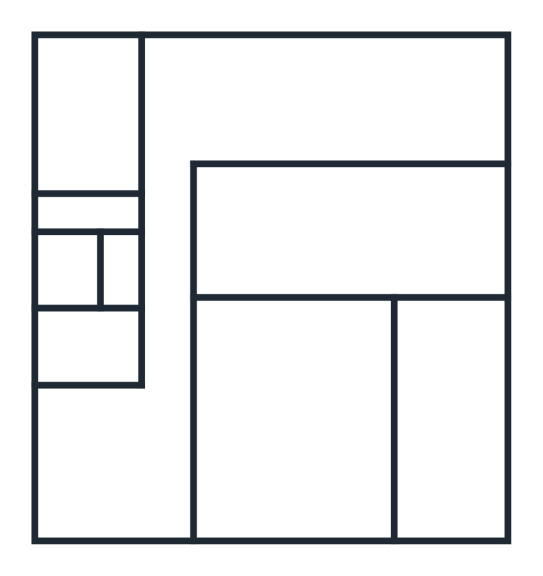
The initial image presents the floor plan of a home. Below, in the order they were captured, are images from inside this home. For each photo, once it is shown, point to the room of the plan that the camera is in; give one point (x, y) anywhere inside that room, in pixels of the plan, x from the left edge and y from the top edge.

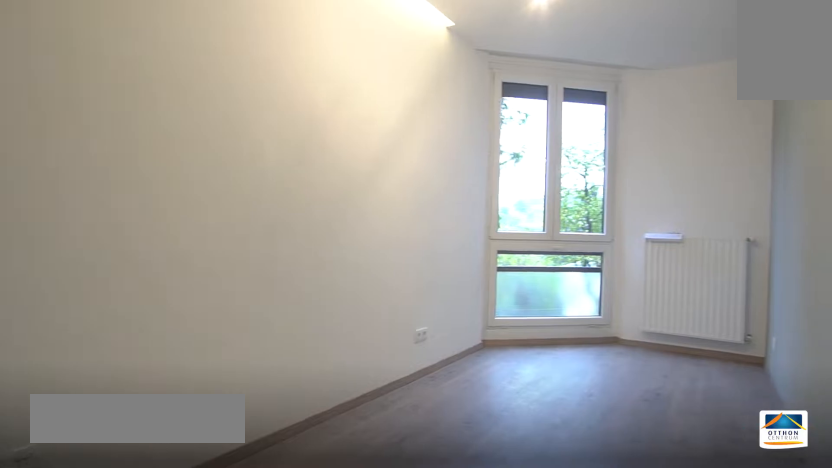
(329, 104)
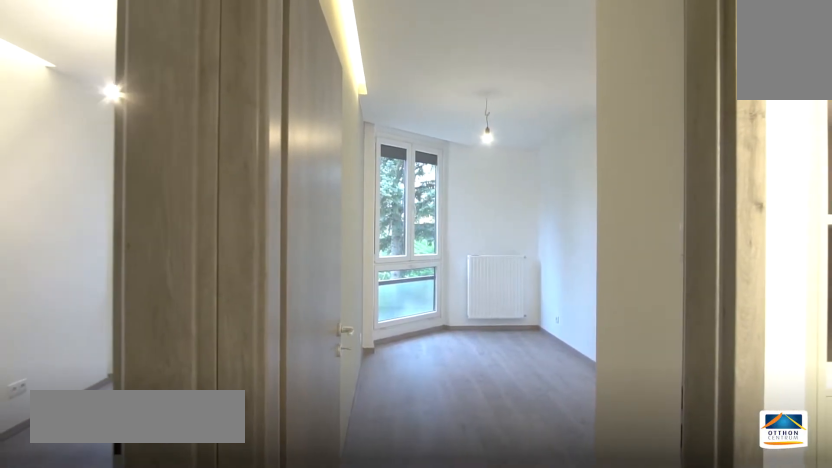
(335, 232)
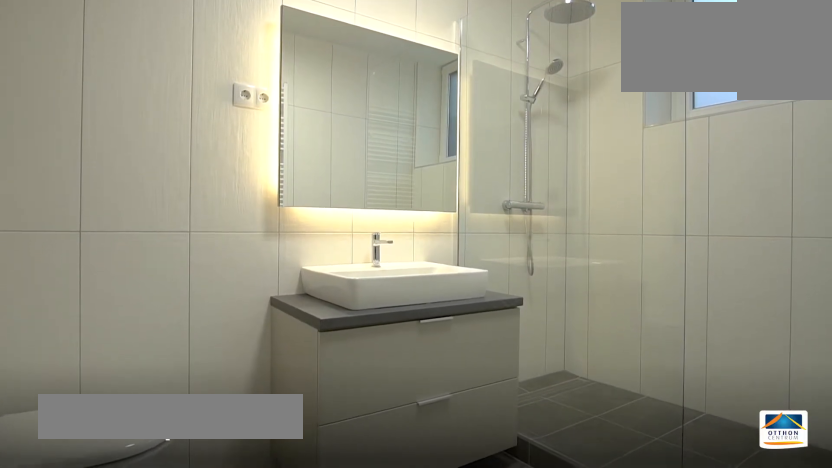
(88, 128)
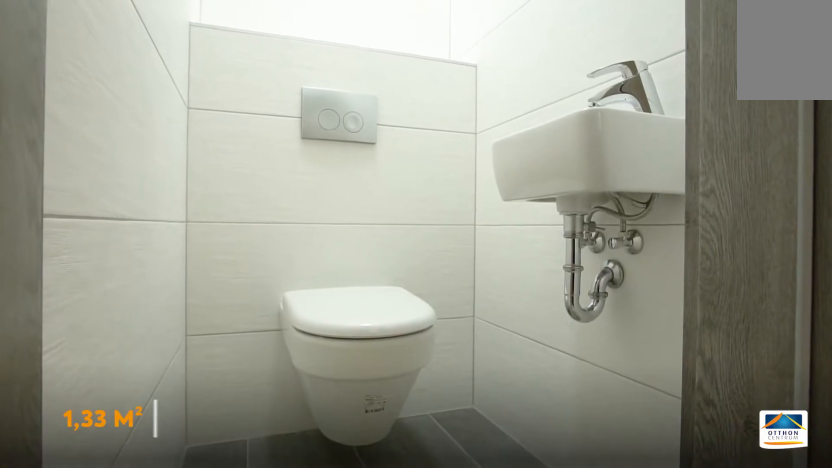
(77, 266)
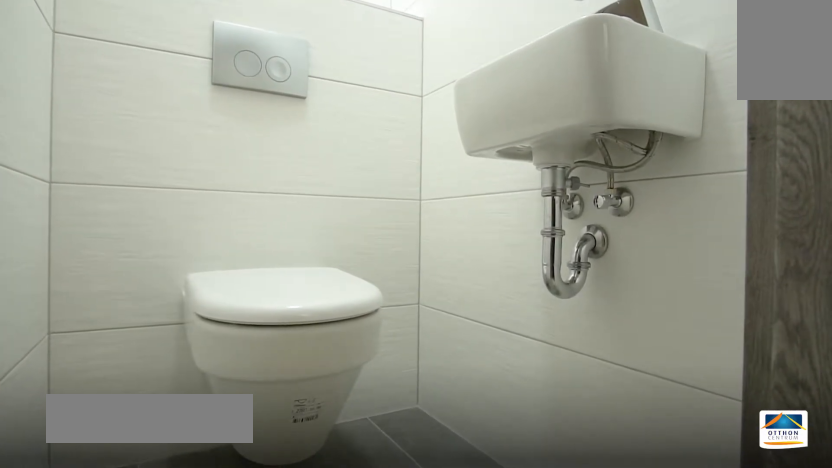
(76, 267)
